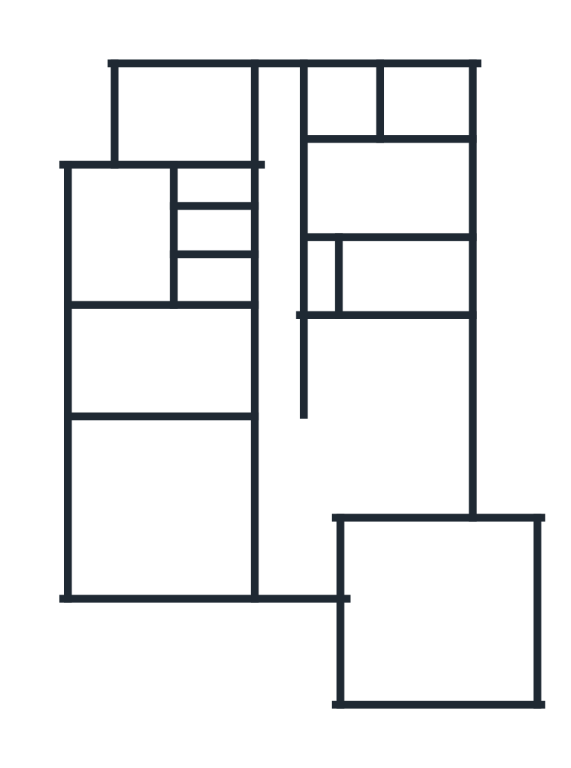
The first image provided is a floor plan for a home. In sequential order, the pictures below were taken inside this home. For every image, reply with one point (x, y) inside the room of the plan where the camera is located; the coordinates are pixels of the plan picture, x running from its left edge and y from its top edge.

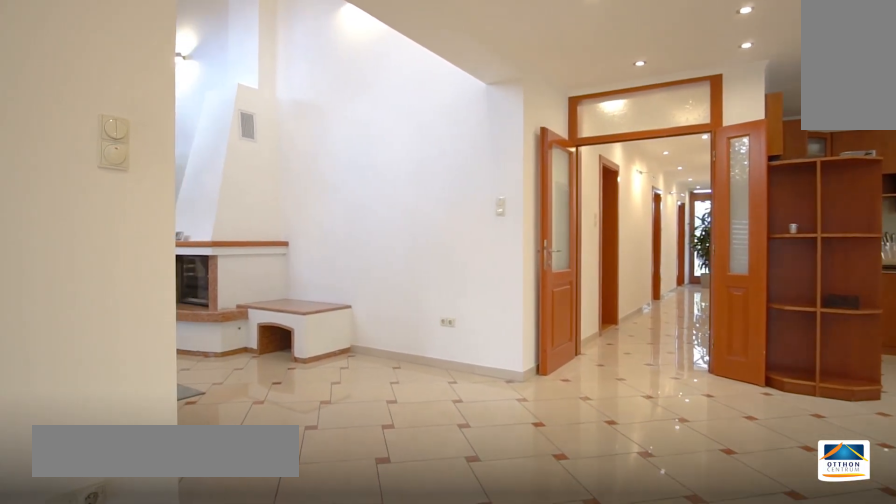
(299, 543)
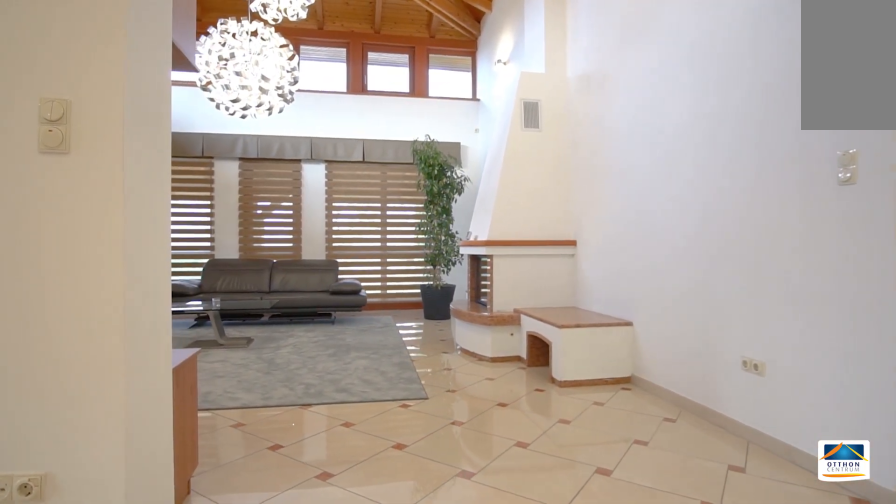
(165, 514)
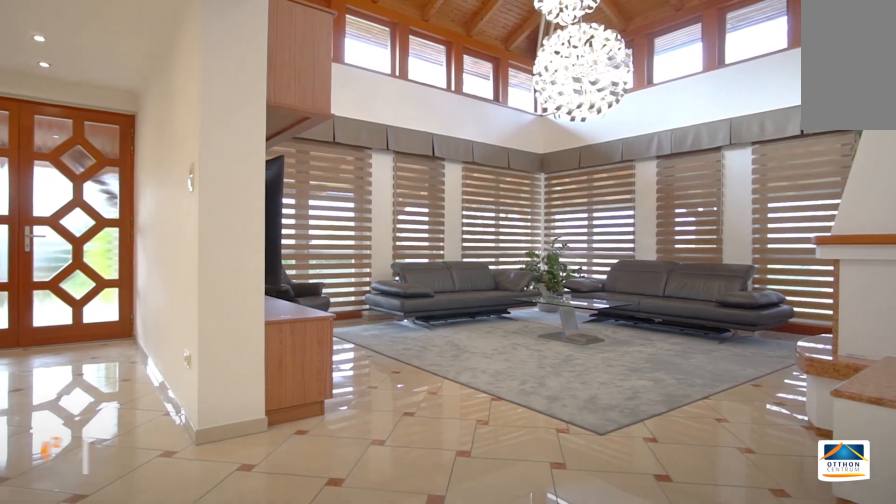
(166, 514)
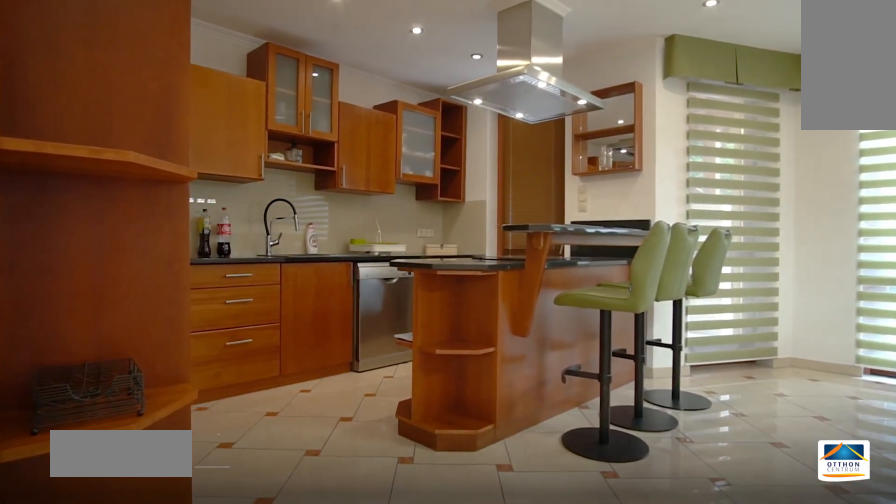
(399, 427)
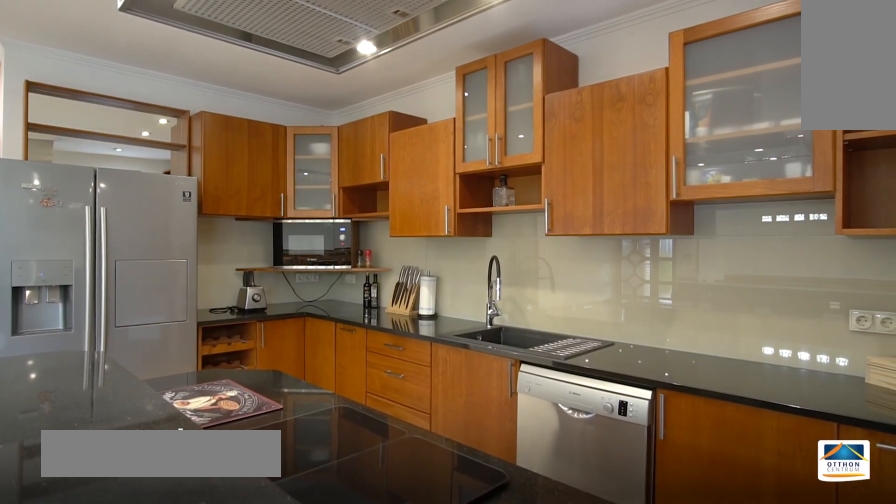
(387, 361)
